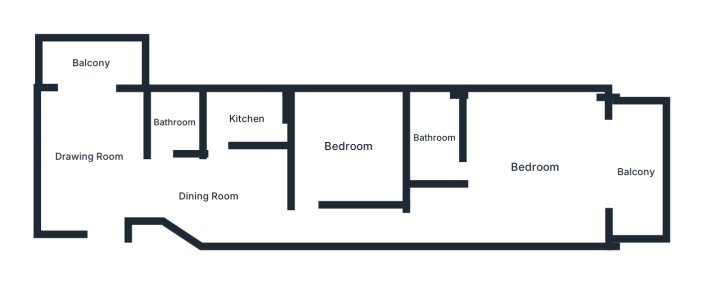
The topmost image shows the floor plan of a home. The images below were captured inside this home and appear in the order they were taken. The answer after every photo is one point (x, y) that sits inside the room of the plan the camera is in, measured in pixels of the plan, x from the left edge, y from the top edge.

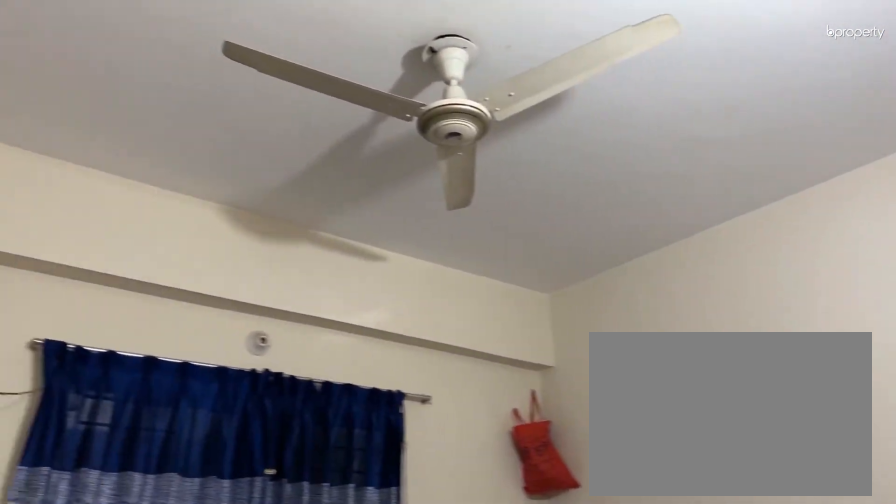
(347, 146)
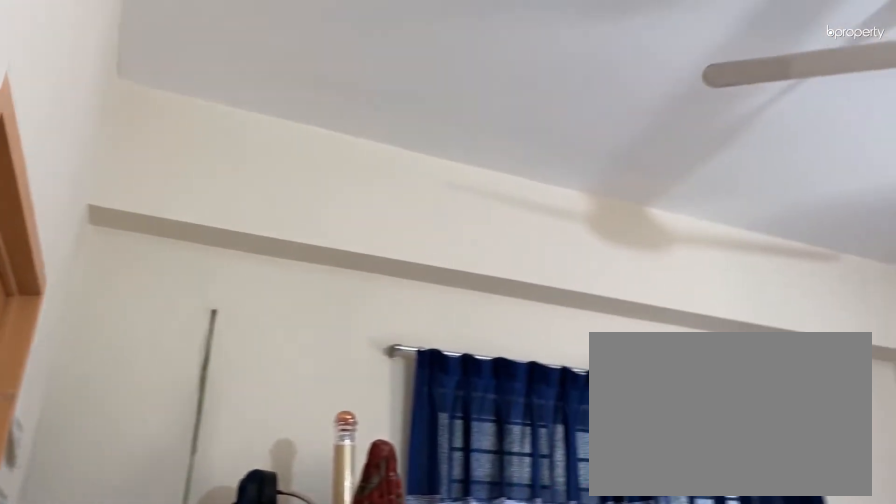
(535, 165)
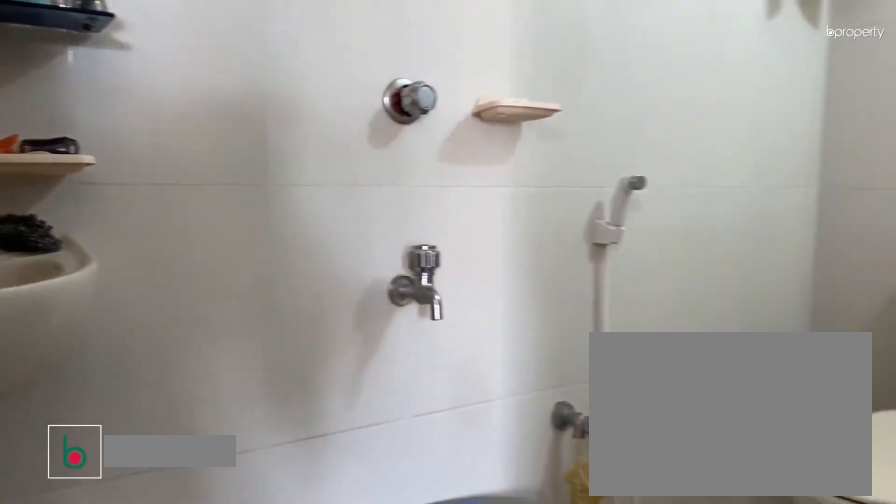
(433, 138)
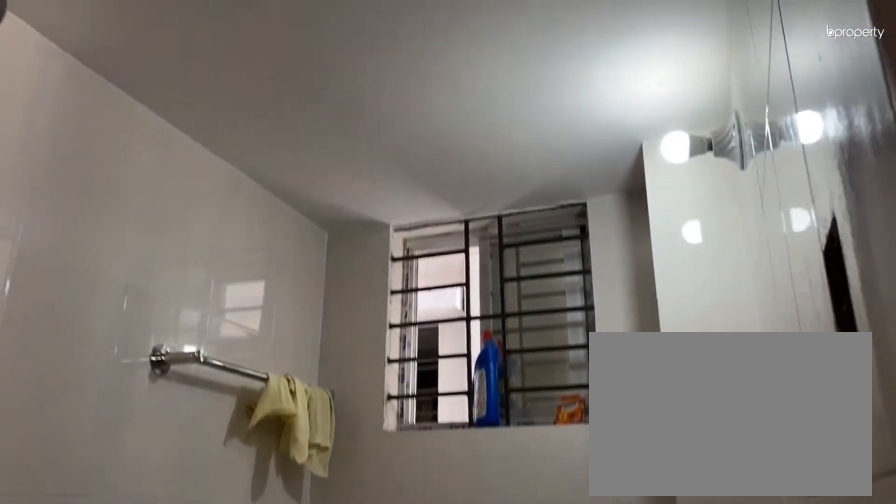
(433, 138)
